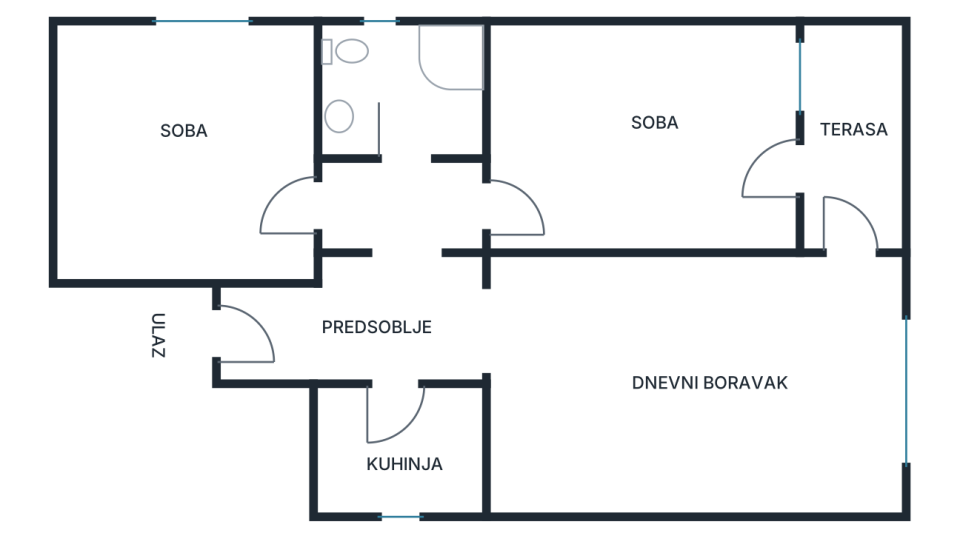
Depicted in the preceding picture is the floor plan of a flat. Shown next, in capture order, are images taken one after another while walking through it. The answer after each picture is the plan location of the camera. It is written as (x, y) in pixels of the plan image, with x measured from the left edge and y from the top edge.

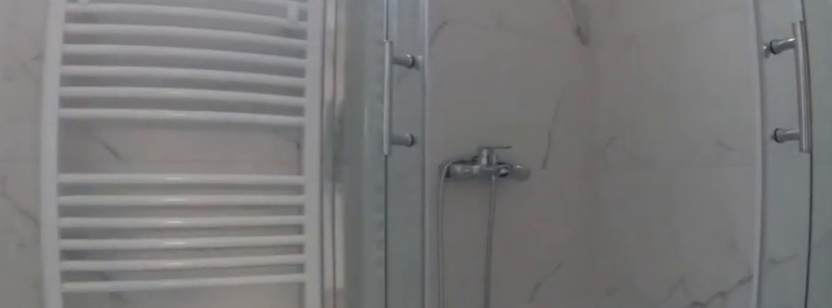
(394, 141)
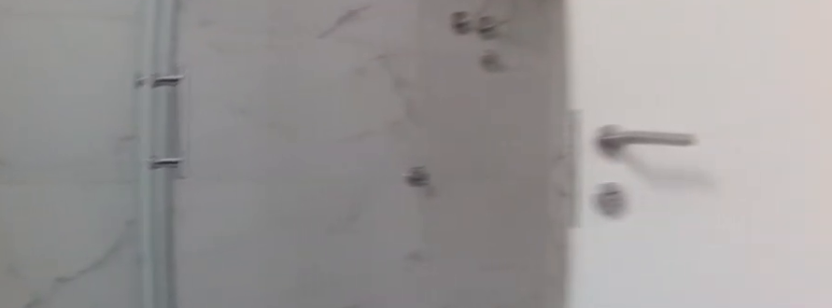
(402, 91)
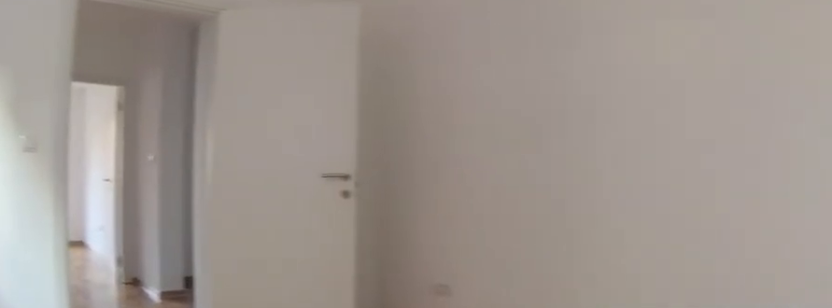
(83, 45)
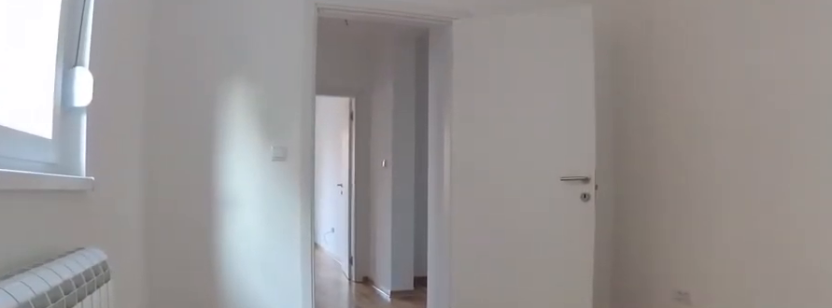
(133, 76)
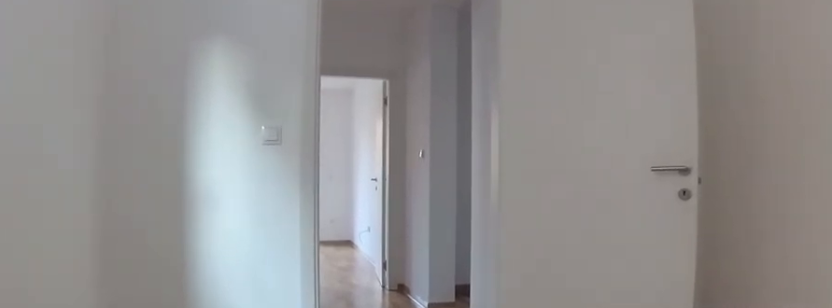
(188, 108)
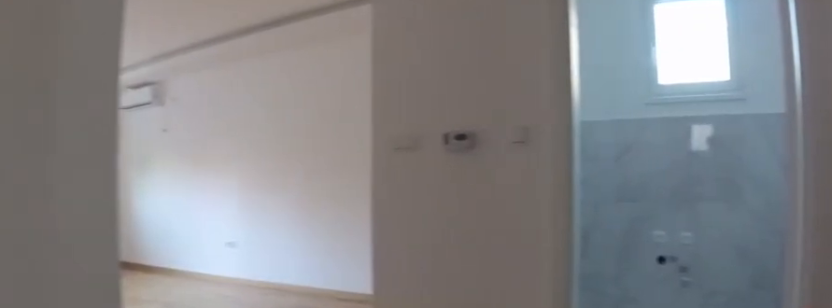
(373, 222)
